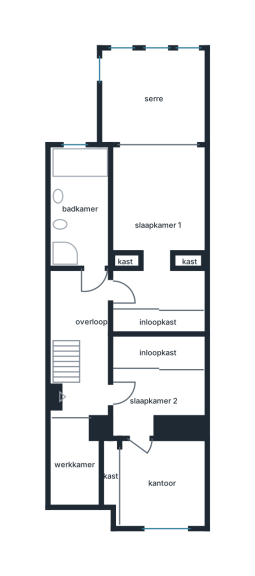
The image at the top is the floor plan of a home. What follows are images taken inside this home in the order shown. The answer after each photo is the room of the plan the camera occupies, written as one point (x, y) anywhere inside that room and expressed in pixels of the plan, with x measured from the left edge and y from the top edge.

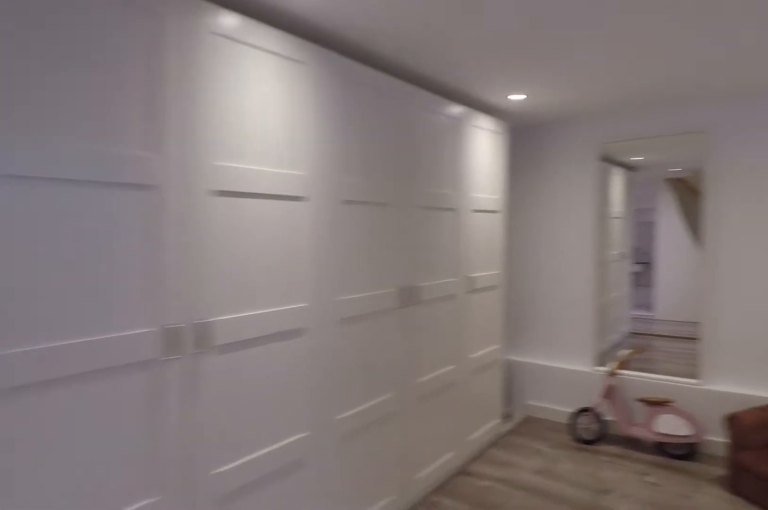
(154, 399)
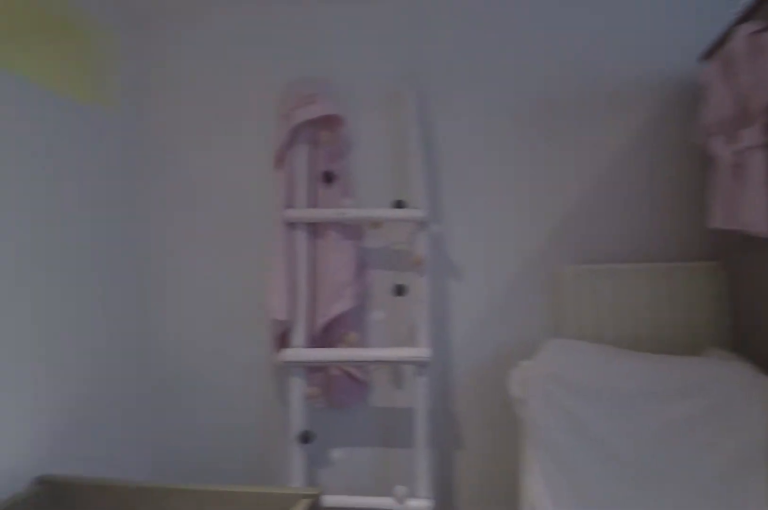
(162, 483)
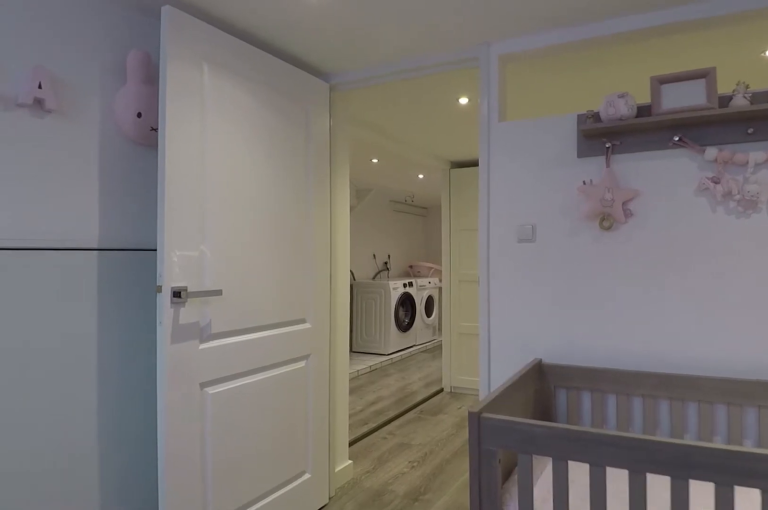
(162, 483)
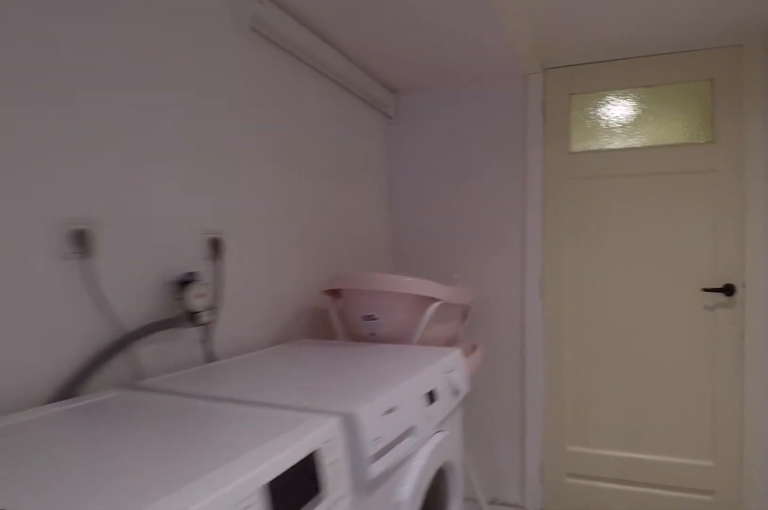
(86, 350)
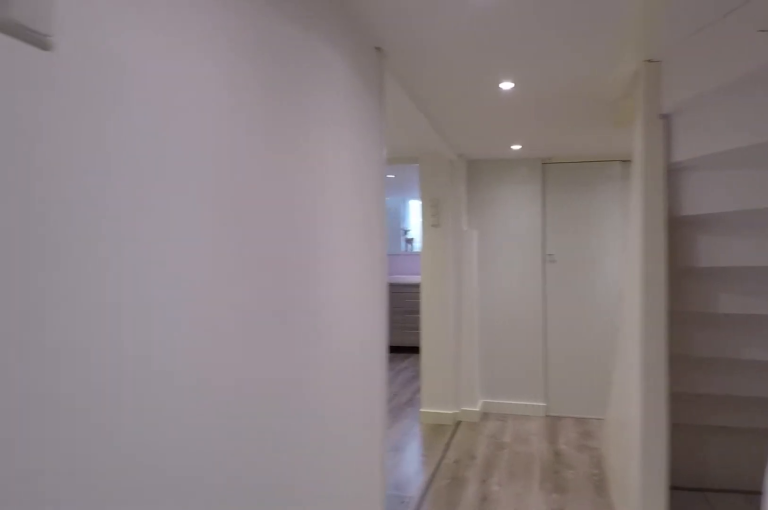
(86, 350)
